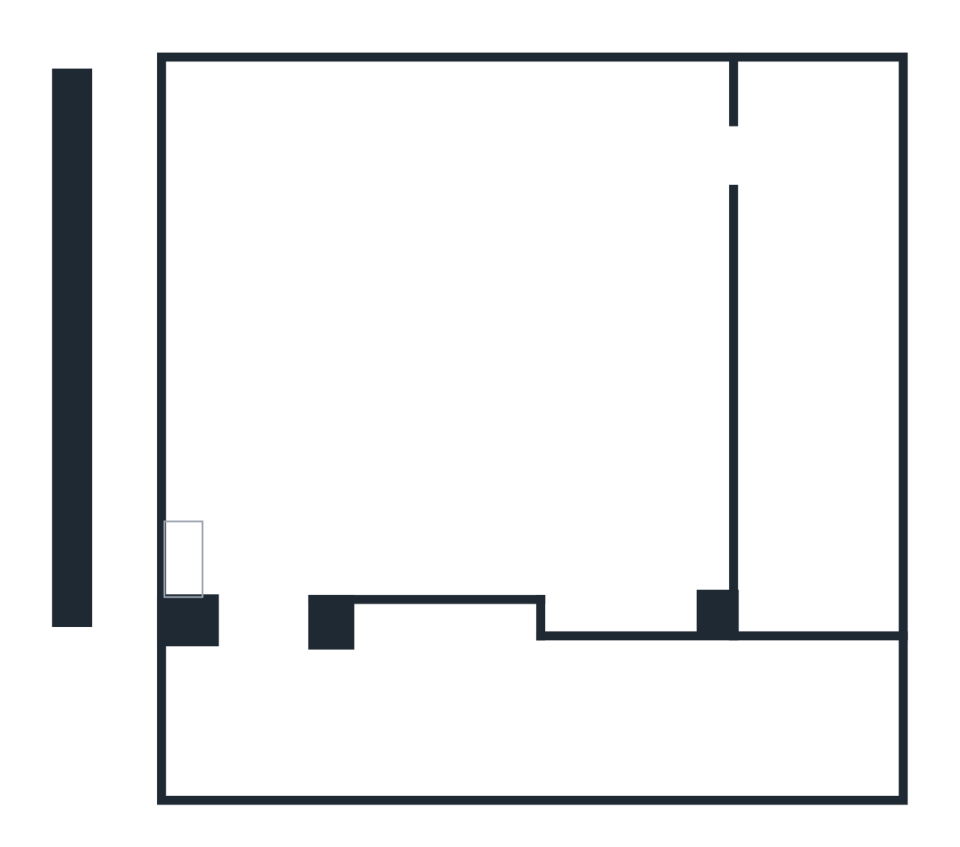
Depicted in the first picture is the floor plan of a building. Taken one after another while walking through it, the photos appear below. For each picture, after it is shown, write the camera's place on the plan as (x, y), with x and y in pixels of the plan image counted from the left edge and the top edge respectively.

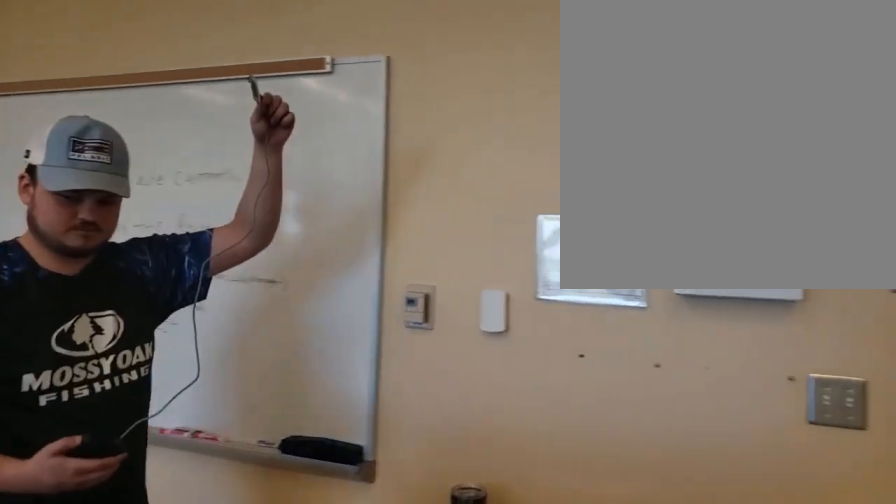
(410, 586)
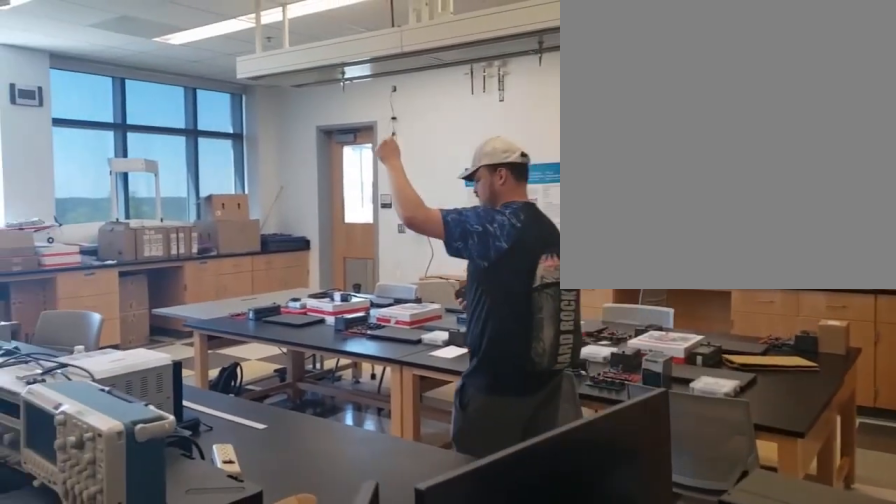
(466, 418)
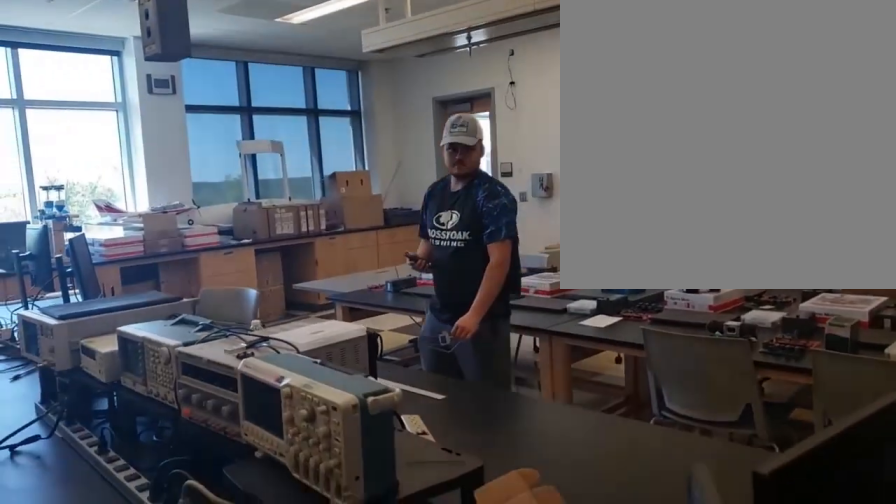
(443, 392)
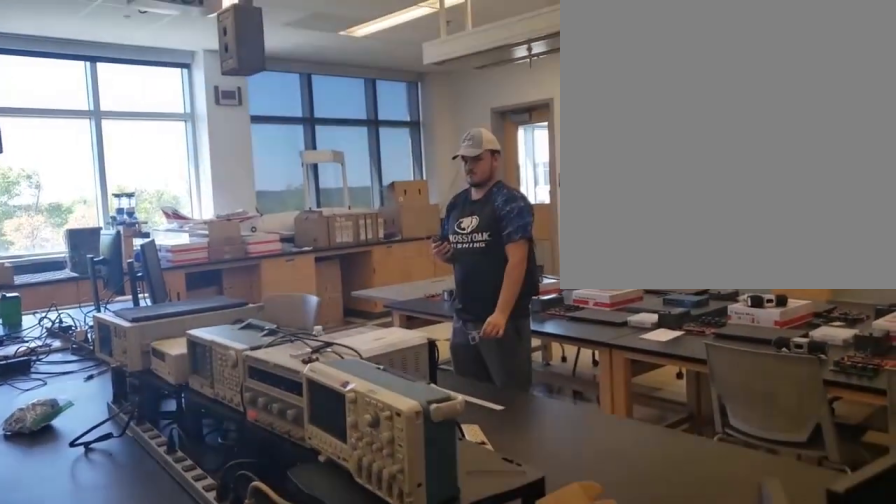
(457, 369)
